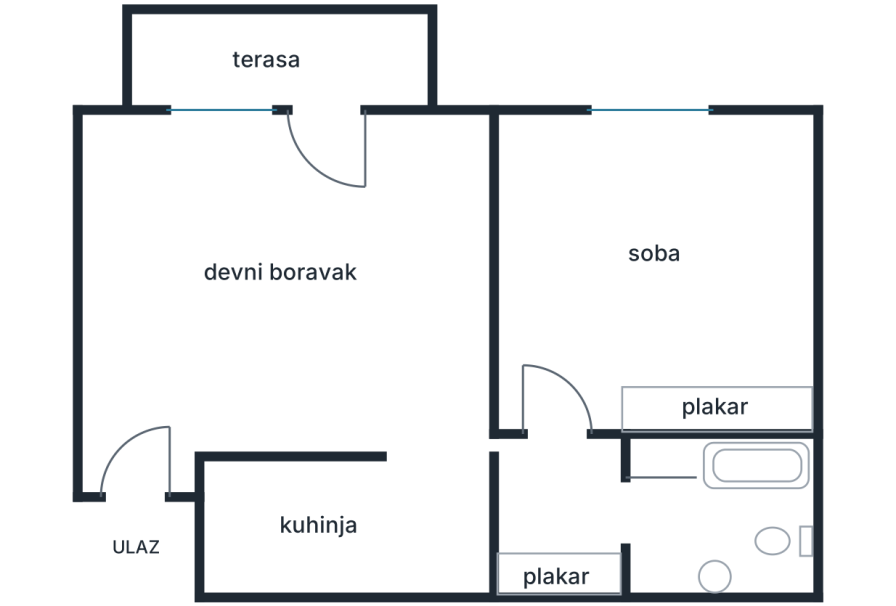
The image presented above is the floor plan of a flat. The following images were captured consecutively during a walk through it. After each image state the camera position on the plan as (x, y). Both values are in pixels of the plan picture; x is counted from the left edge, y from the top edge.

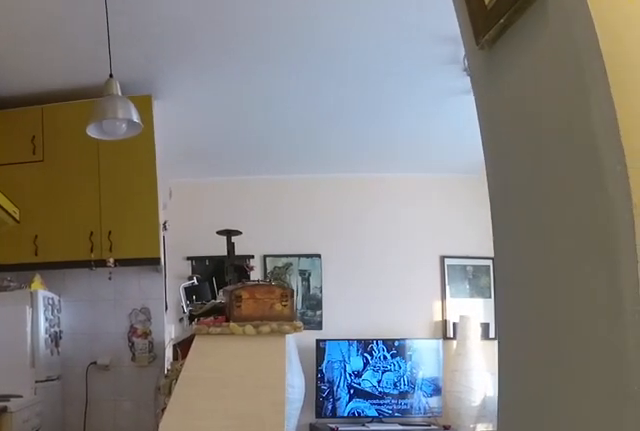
(532, 493)
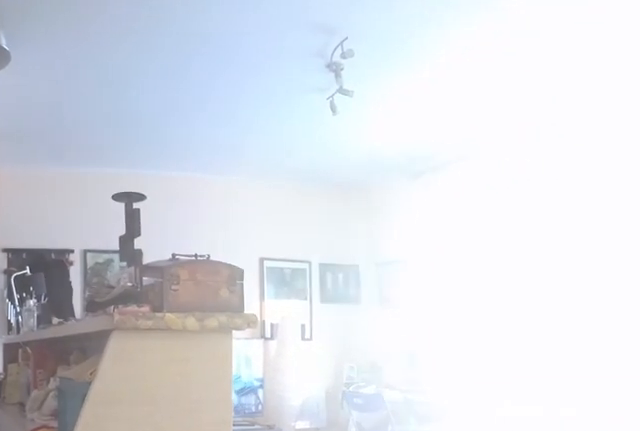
(458, 491)
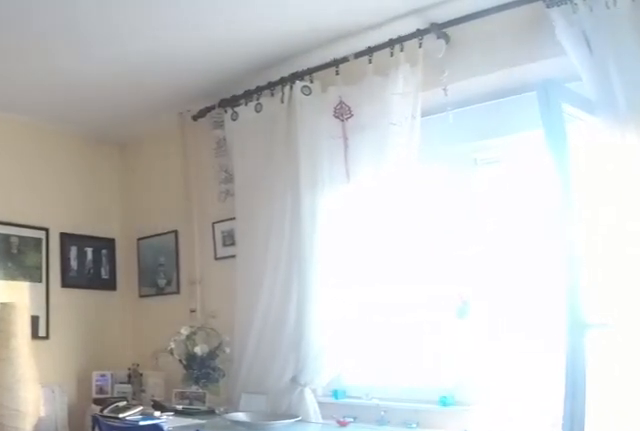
(355, 344)
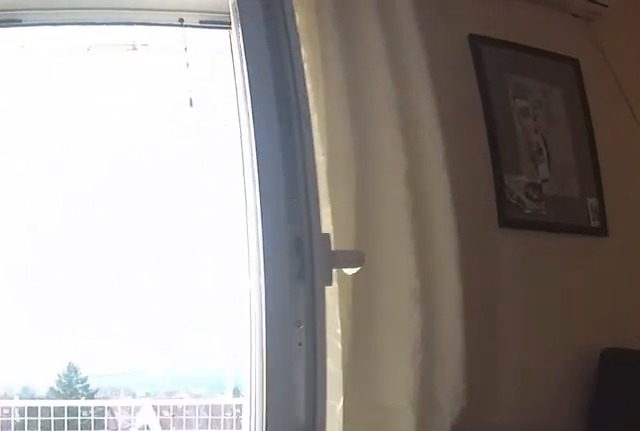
(333, 273)
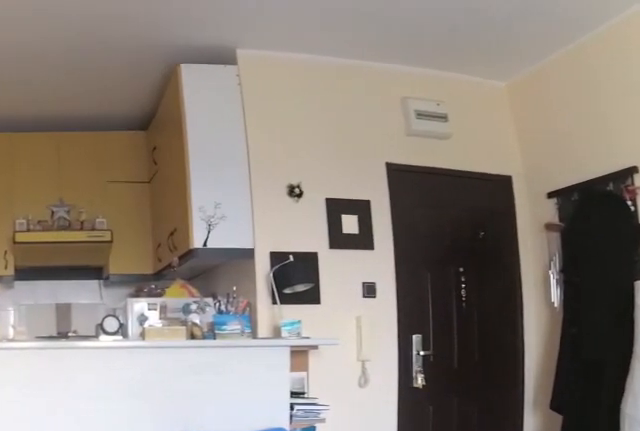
(343, 134)
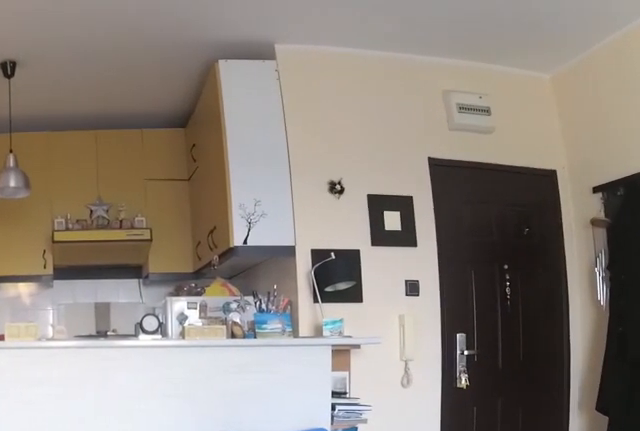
(341, 134)
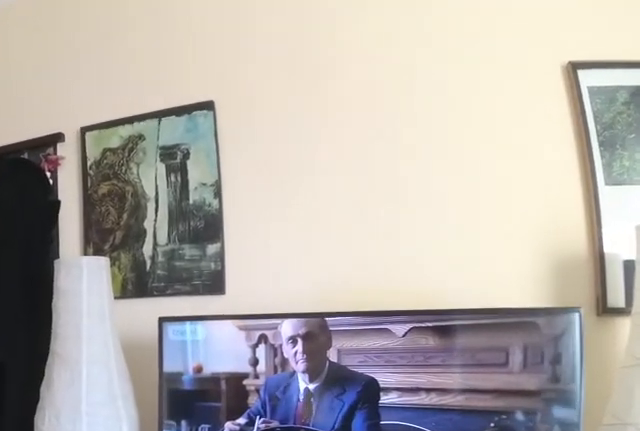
(219, 315)
